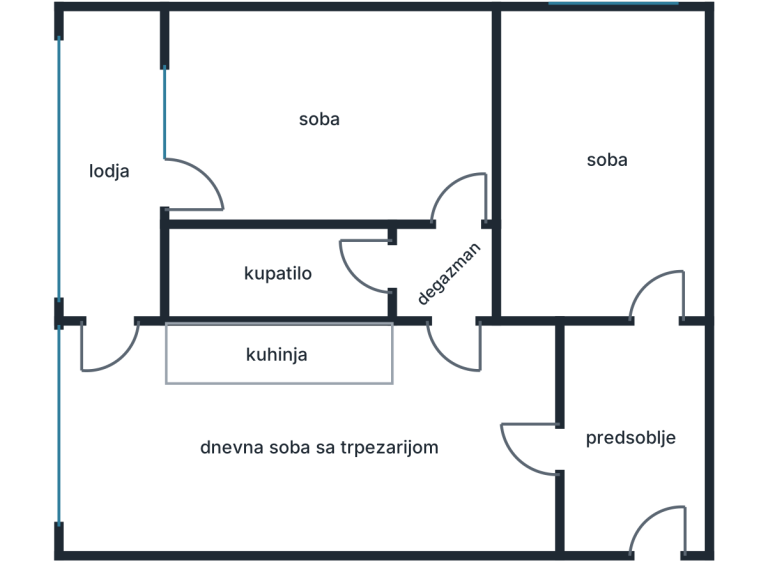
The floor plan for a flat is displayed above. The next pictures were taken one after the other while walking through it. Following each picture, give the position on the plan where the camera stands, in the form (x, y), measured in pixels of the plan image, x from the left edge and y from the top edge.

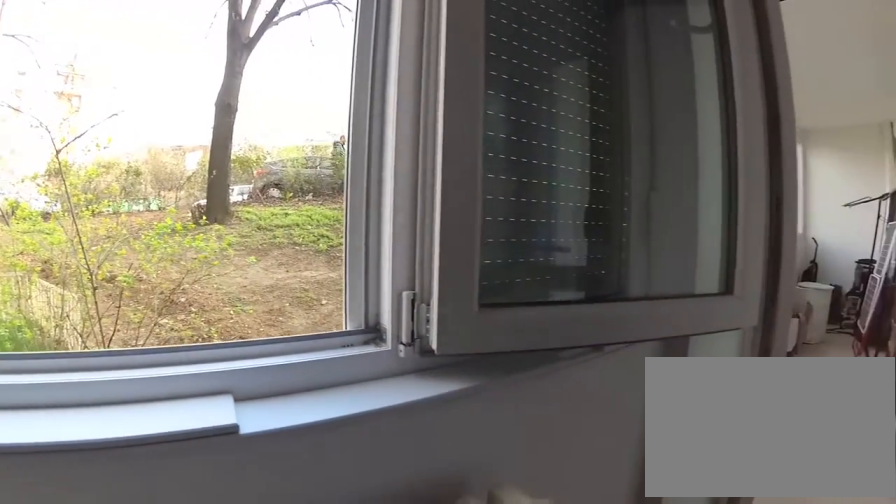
(102, 464)
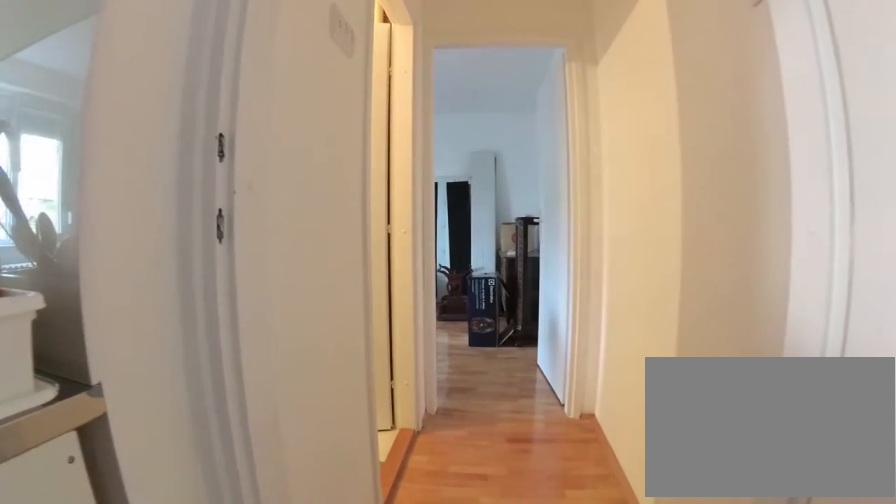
(434, 389)
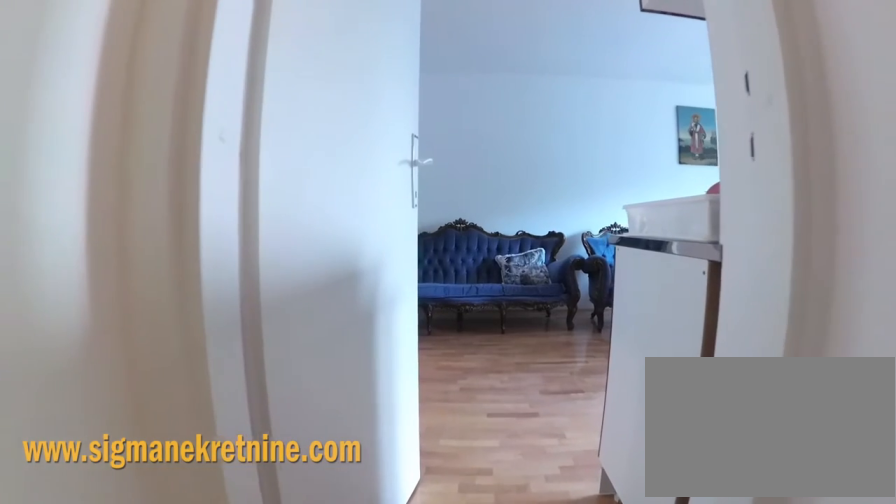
(456, 253)
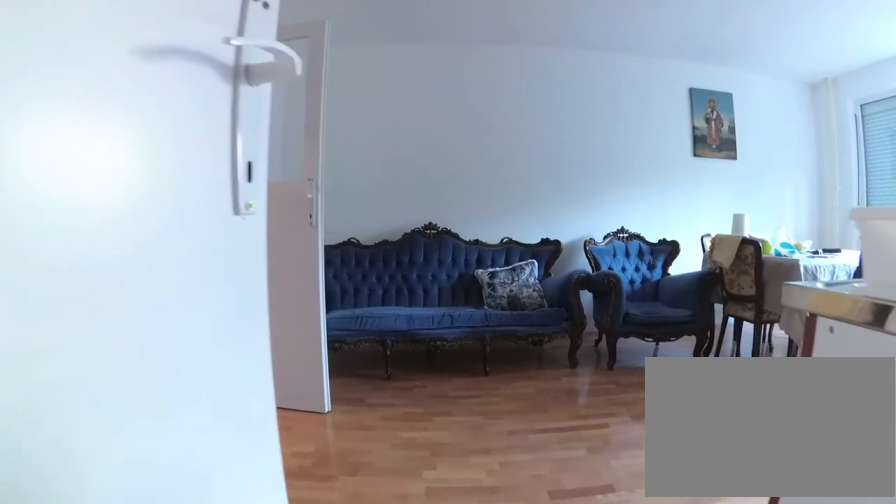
(454, 297)
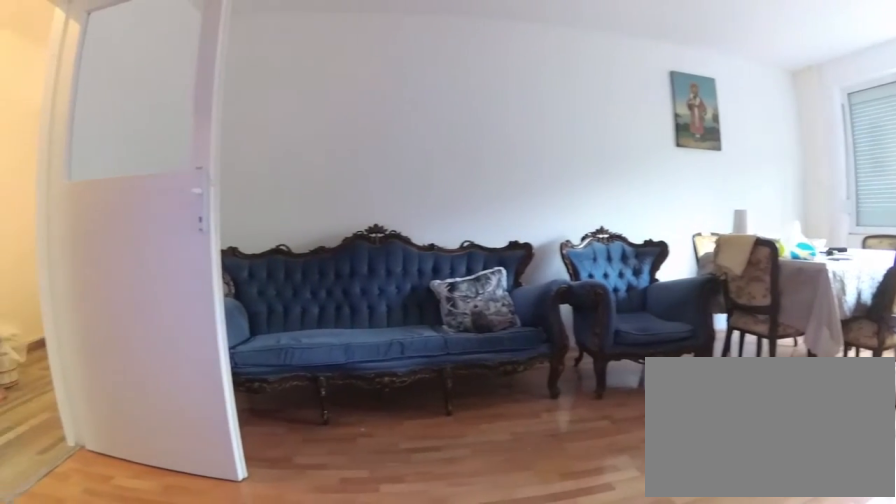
(459, 339)
